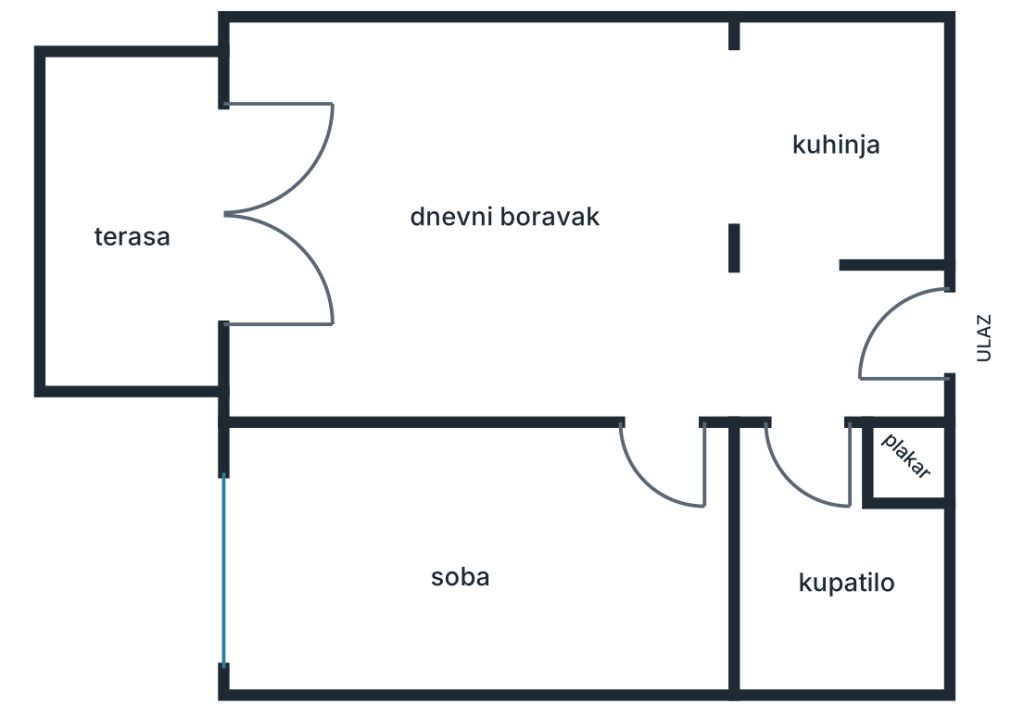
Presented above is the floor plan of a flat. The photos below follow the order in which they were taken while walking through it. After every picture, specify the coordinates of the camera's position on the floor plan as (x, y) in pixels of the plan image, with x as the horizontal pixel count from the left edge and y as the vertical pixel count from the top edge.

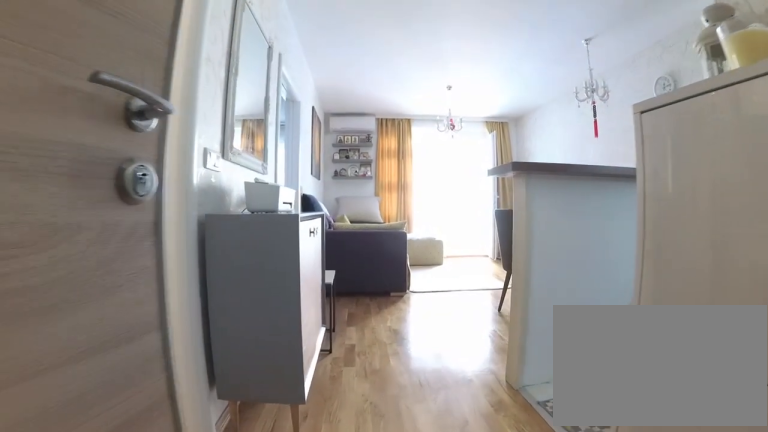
(921, 342)
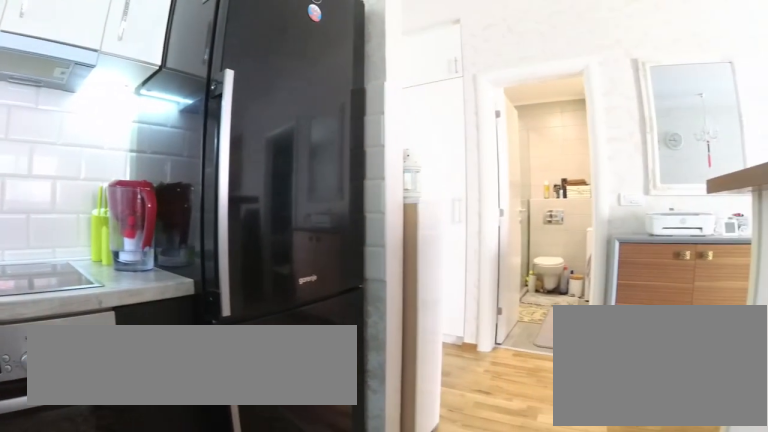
(785, 73)
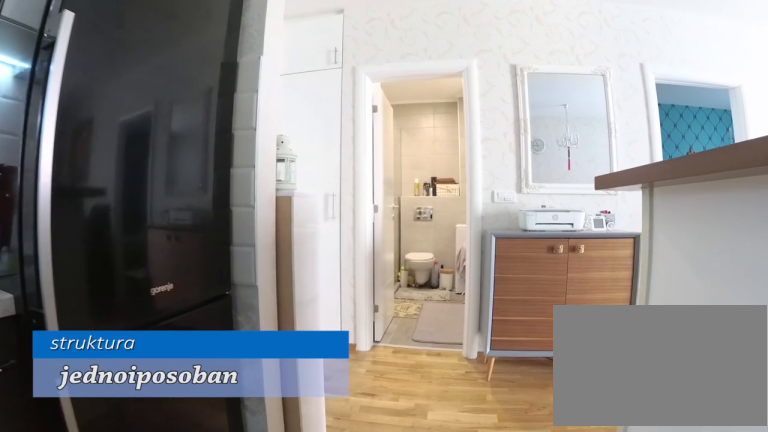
(799, 102)
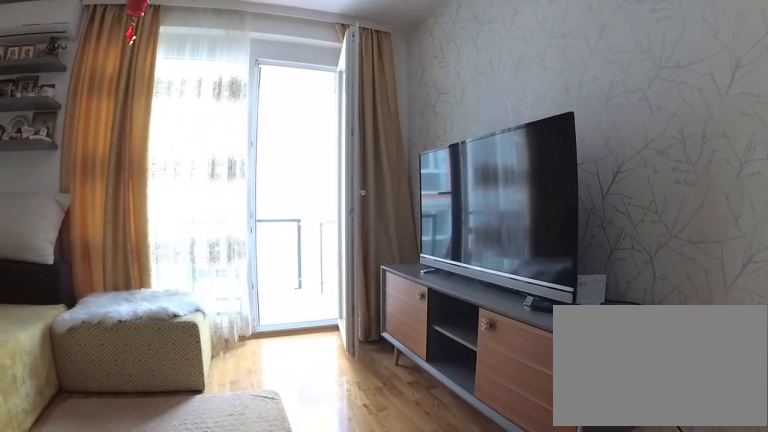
(604, 199)
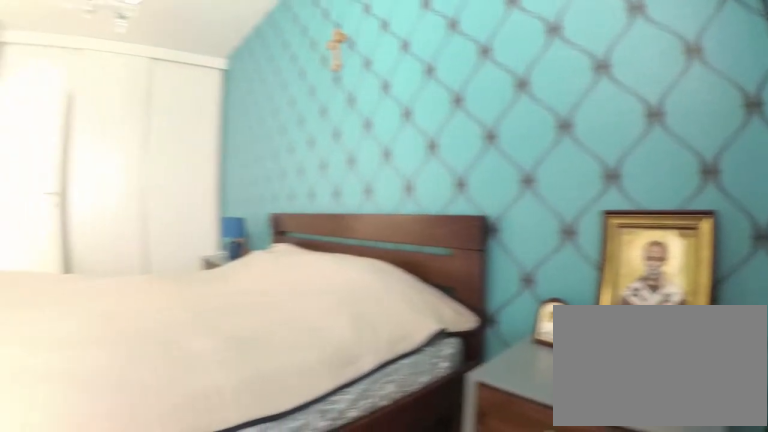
(270, 556)
